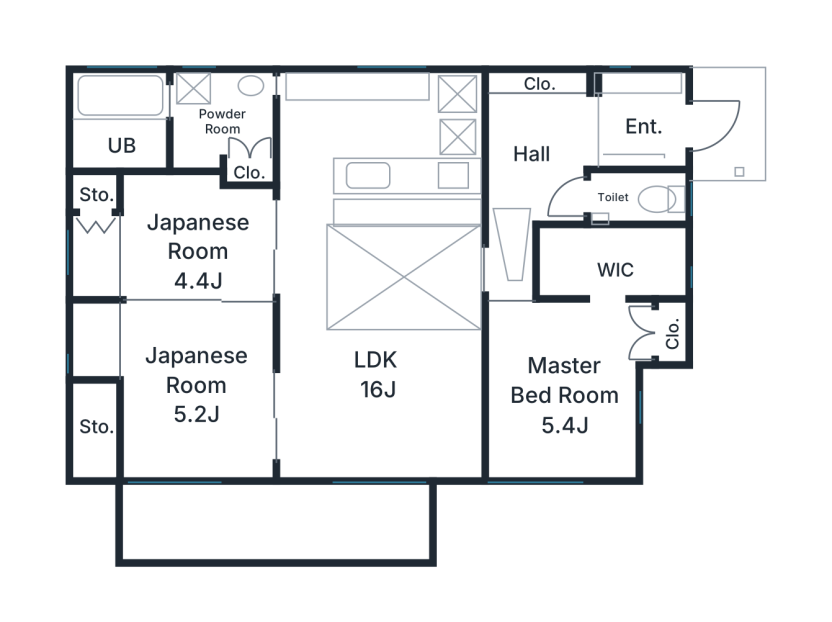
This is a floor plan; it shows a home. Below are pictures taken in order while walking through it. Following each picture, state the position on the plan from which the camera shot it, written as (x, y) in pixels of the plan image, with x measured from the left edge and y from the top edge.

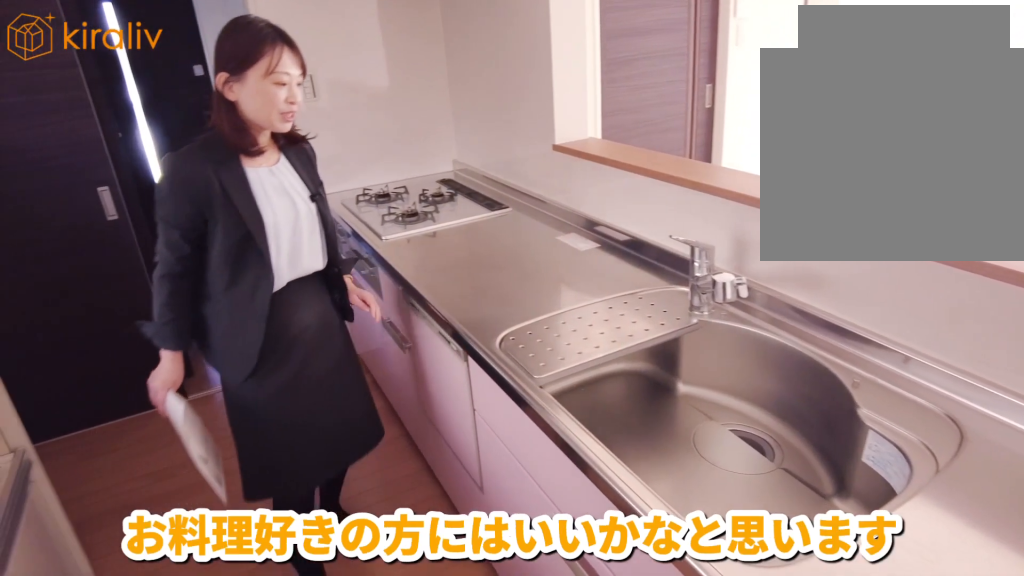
(361, 138)
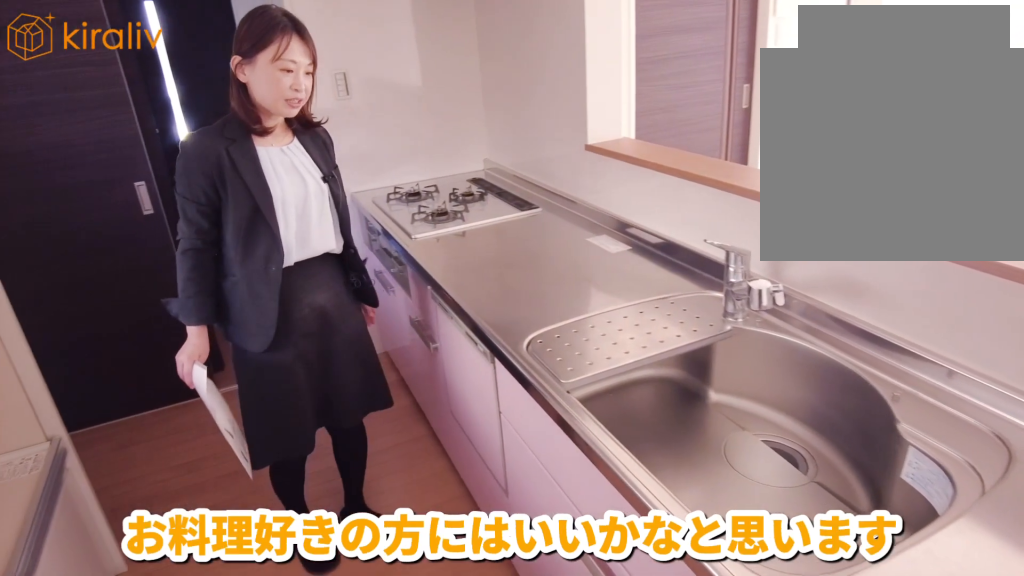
(361, 142)
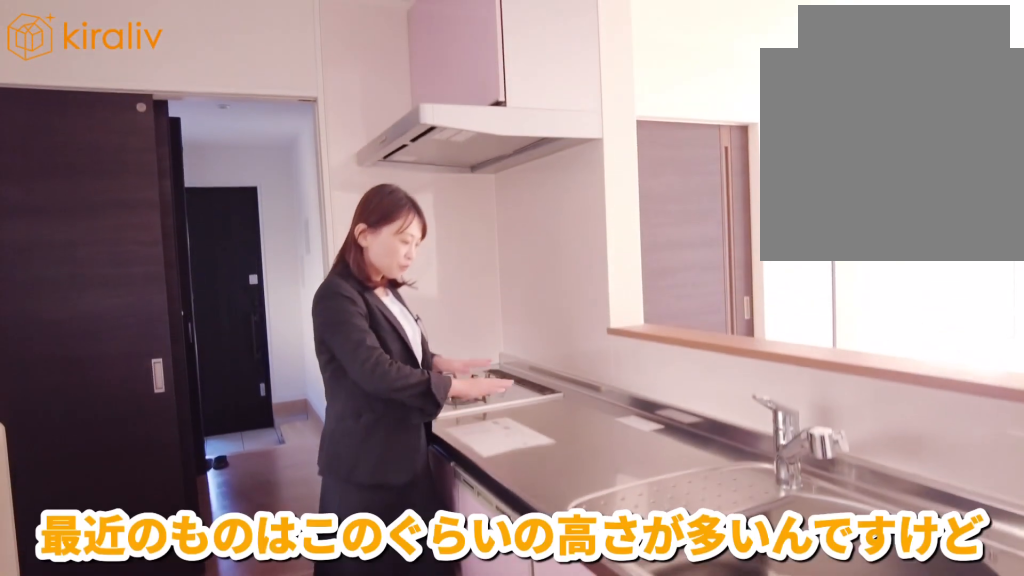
(361, 138)
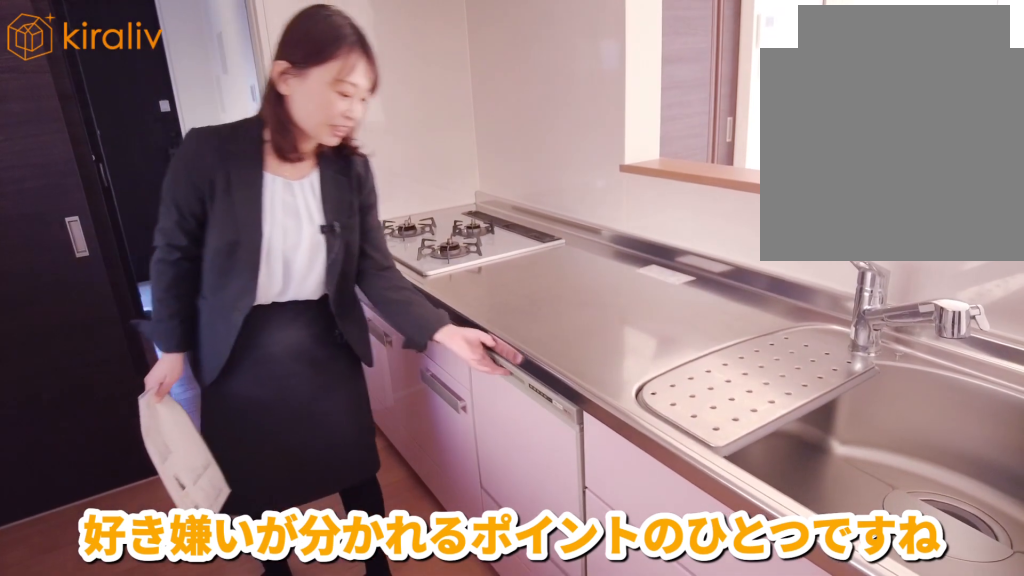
(361, 138)
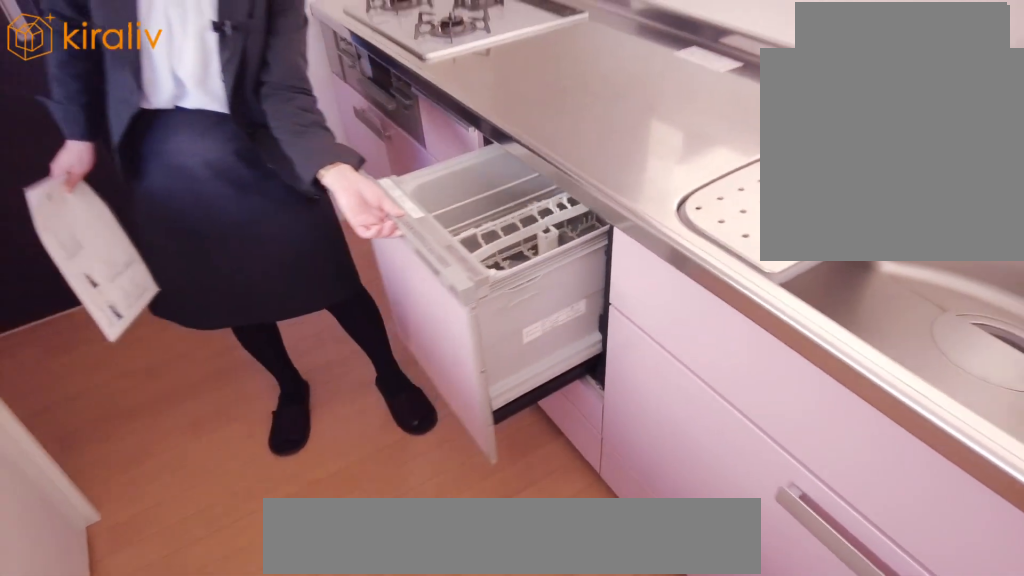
(361, 138)
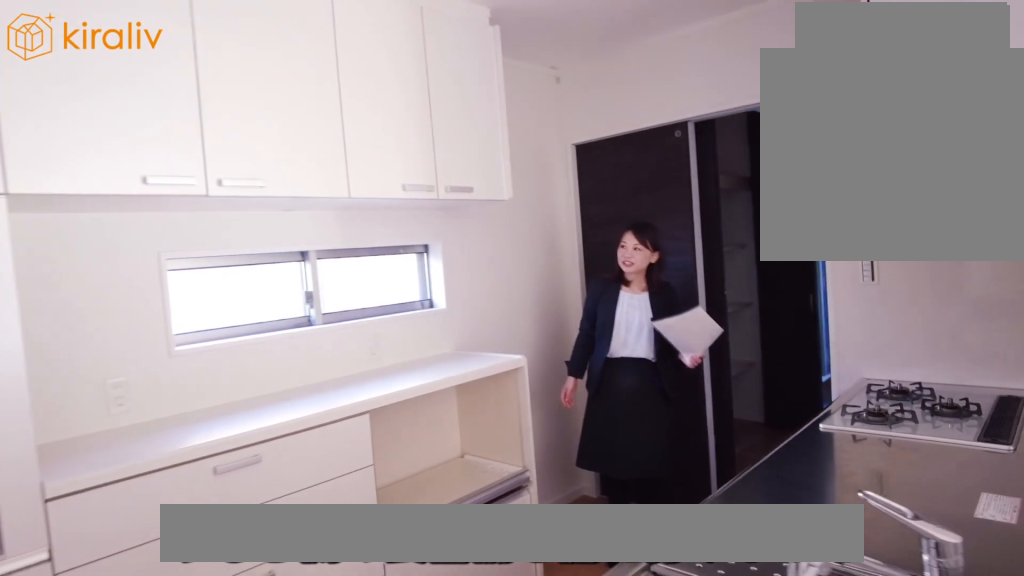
(361, 140)
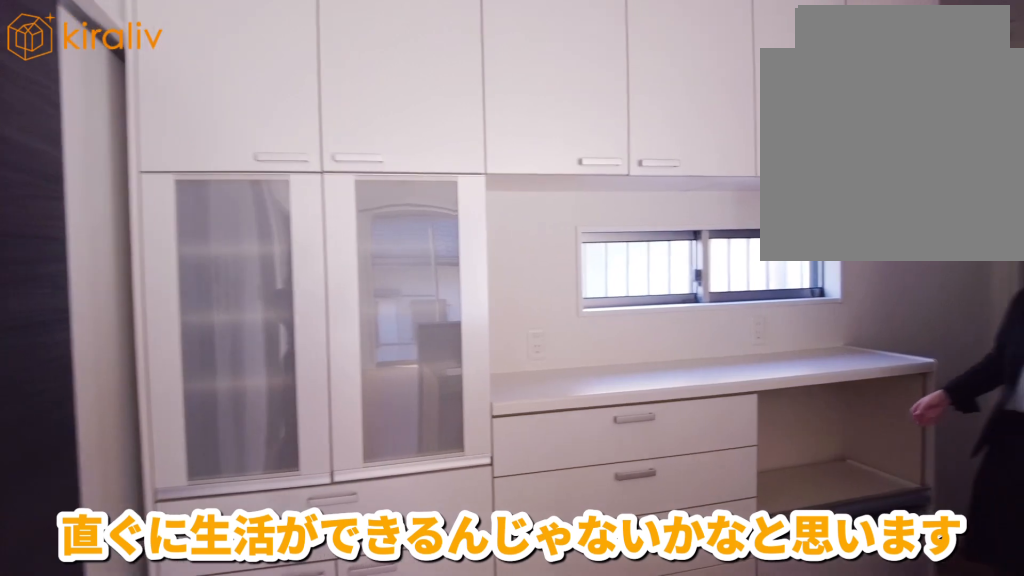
(361, 138)
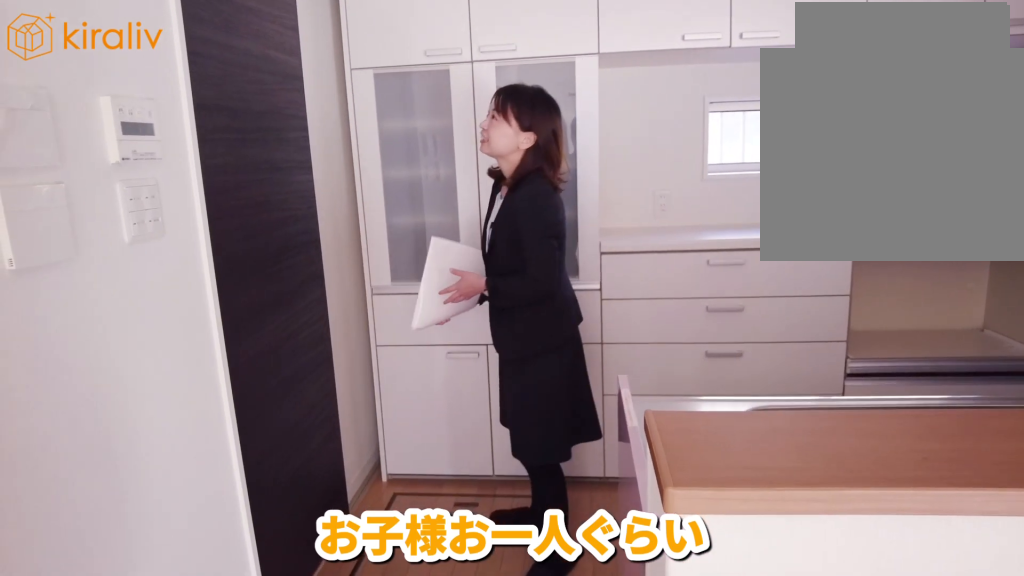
(307, 170)
